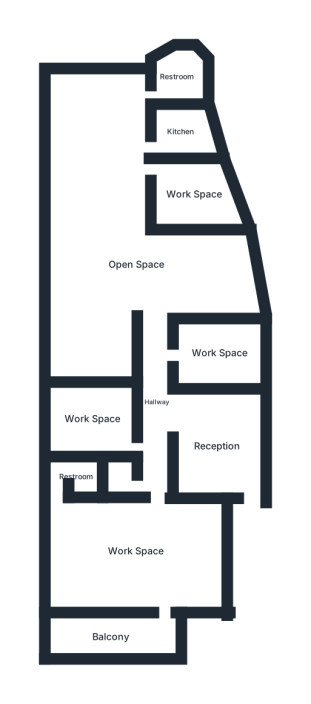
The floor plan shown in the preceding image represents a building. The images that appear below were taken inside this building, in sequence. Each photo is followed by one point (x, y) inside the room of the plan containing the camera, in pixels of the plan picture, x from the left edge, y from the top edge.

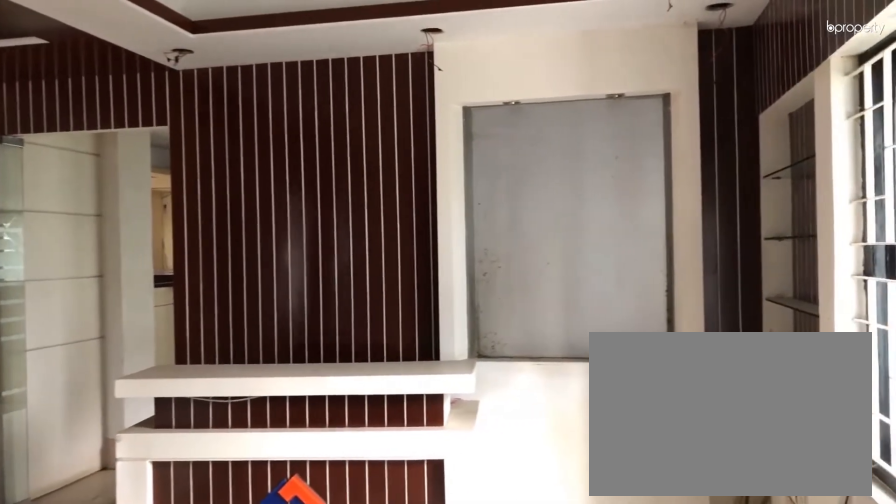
(217, 445)
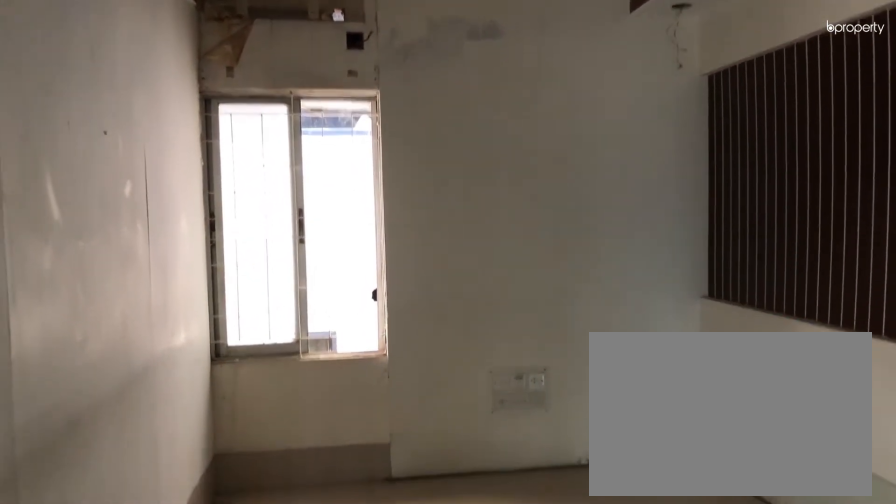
(93, 421)
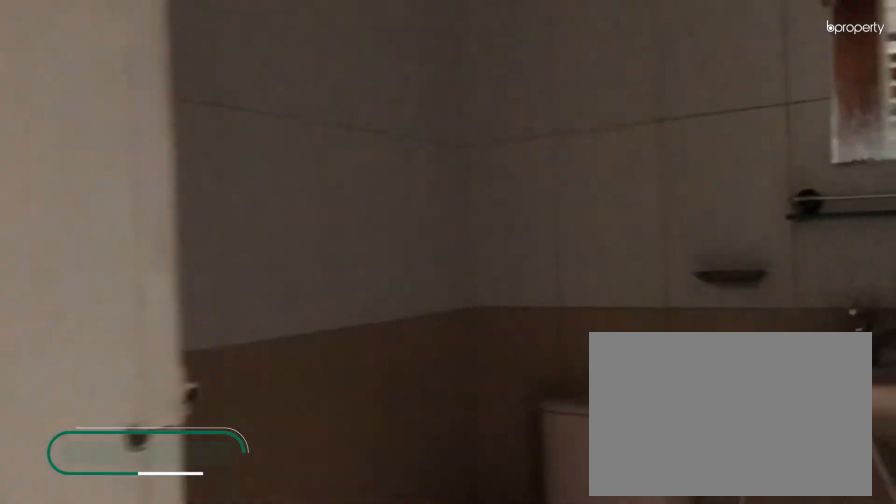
(121, 479)
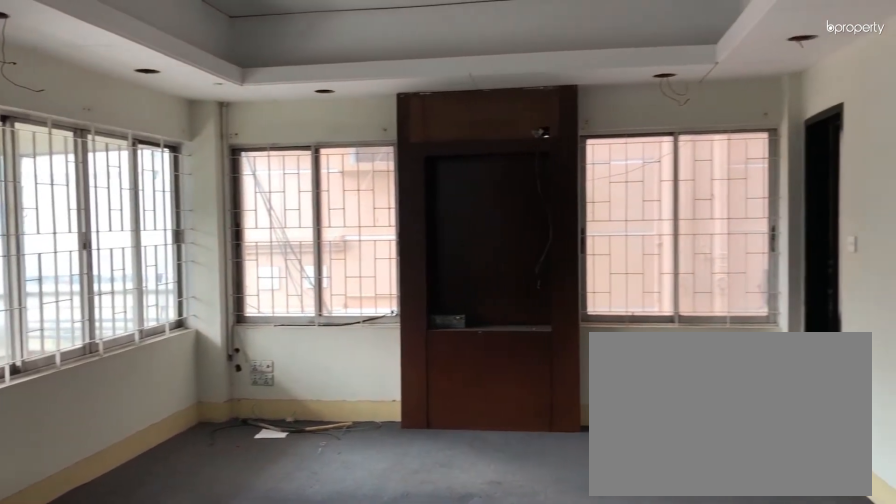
(135, 552)
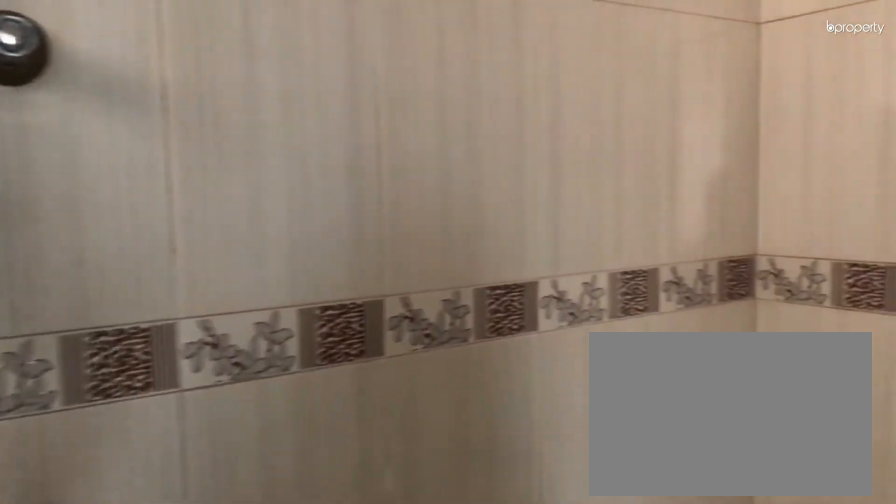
(72, 480)
